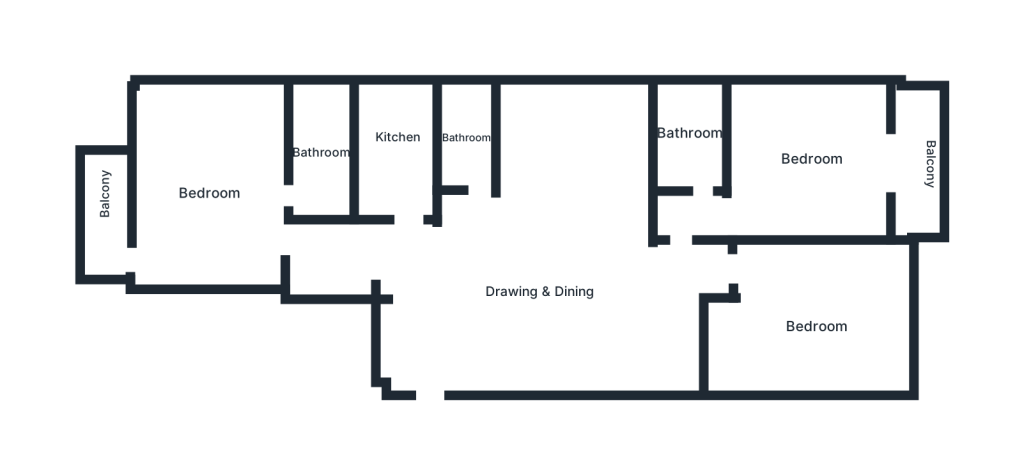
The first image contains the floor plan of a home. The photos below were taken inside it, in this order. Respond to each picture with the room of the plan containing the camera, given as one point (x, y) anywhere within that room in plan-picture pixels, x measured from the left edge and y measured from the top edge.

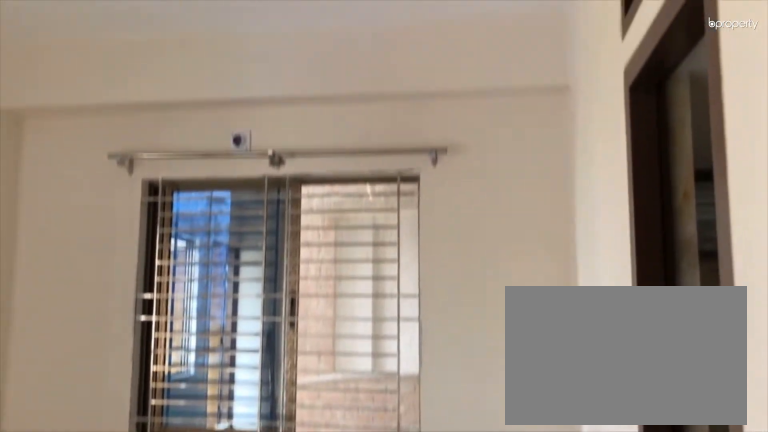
(207, 170)
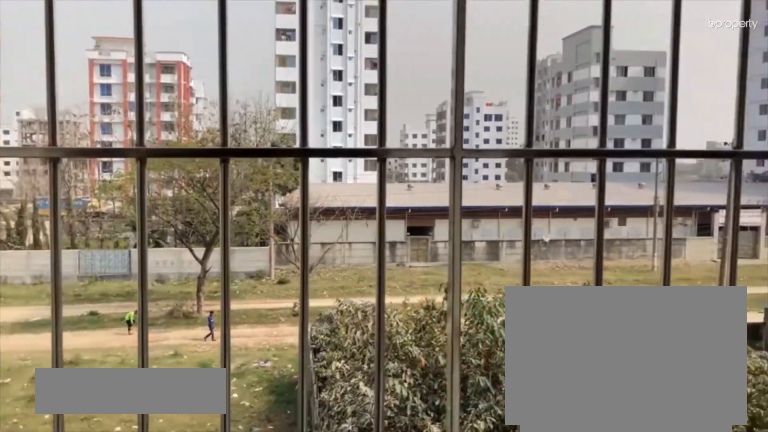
(102, 224)
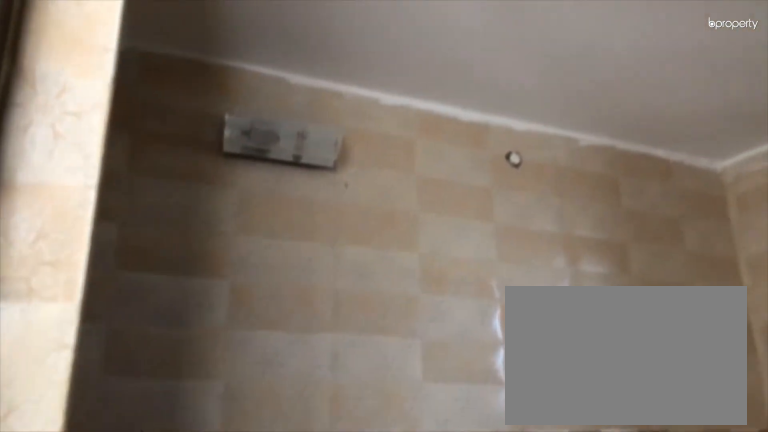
(691, 138)
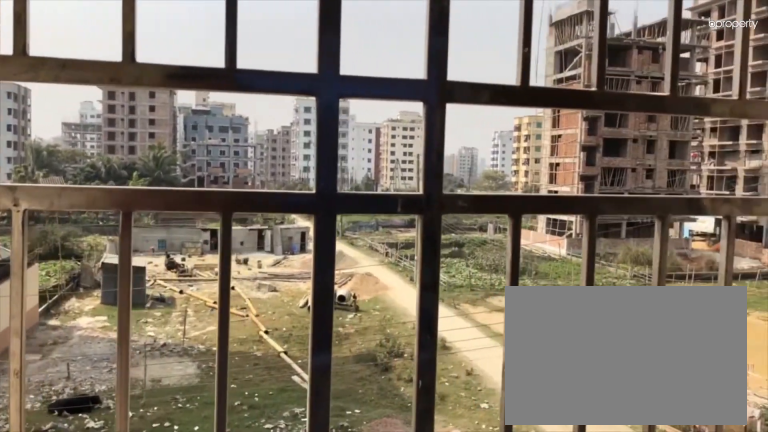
(917, 158)
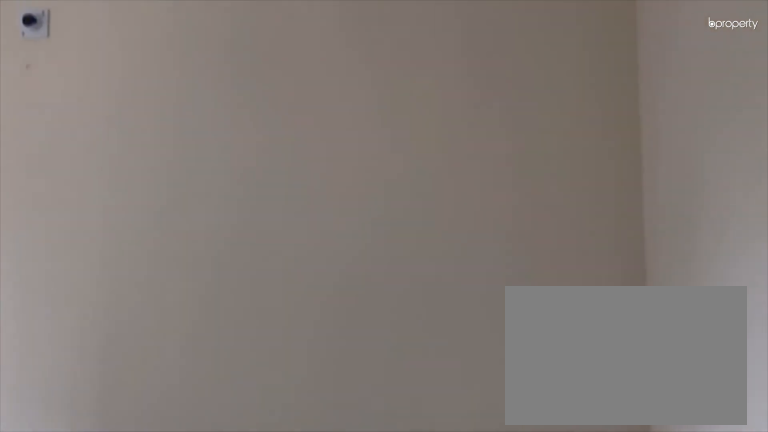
(800, 320)
